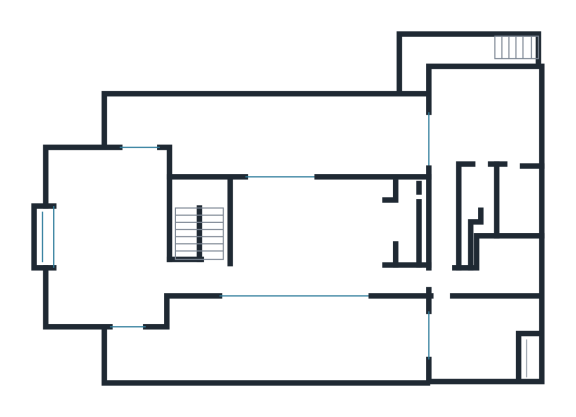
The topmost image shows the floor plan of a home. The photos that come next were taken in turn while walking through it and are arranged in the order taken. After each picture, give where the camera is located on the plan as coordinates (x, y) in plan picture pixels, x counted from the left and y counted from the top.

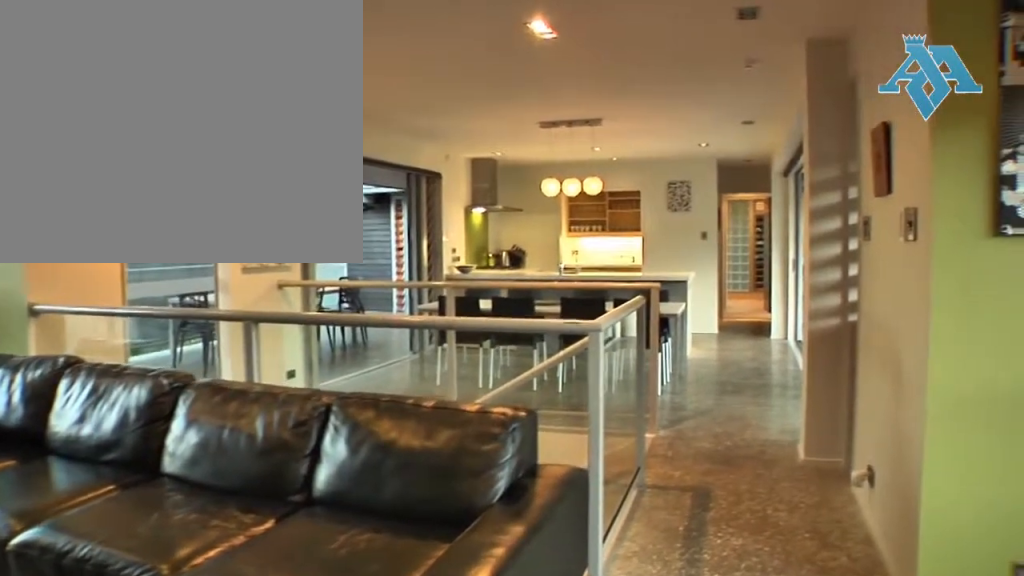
(109, 238)
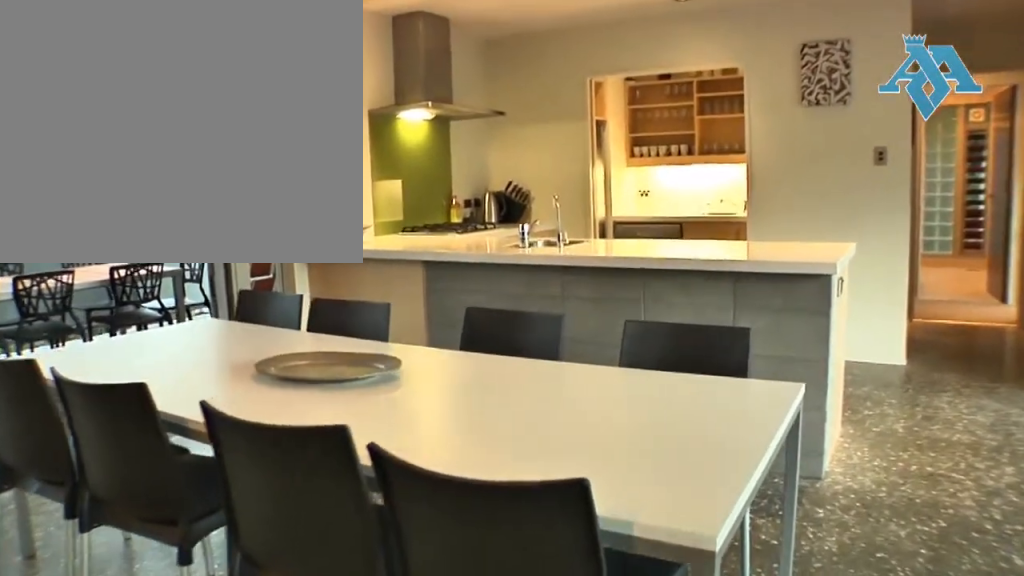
(285, 246)
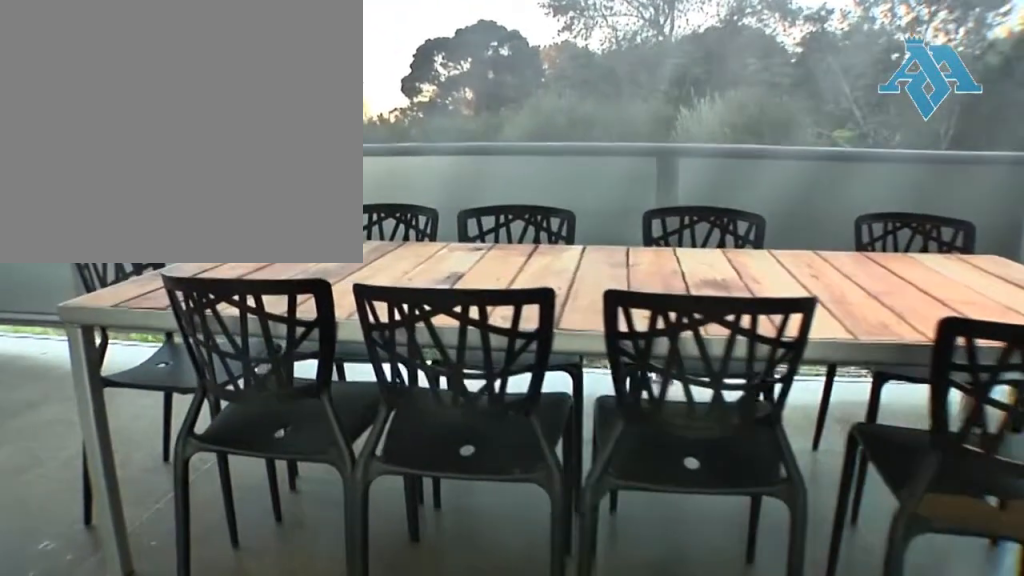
(261, 125)
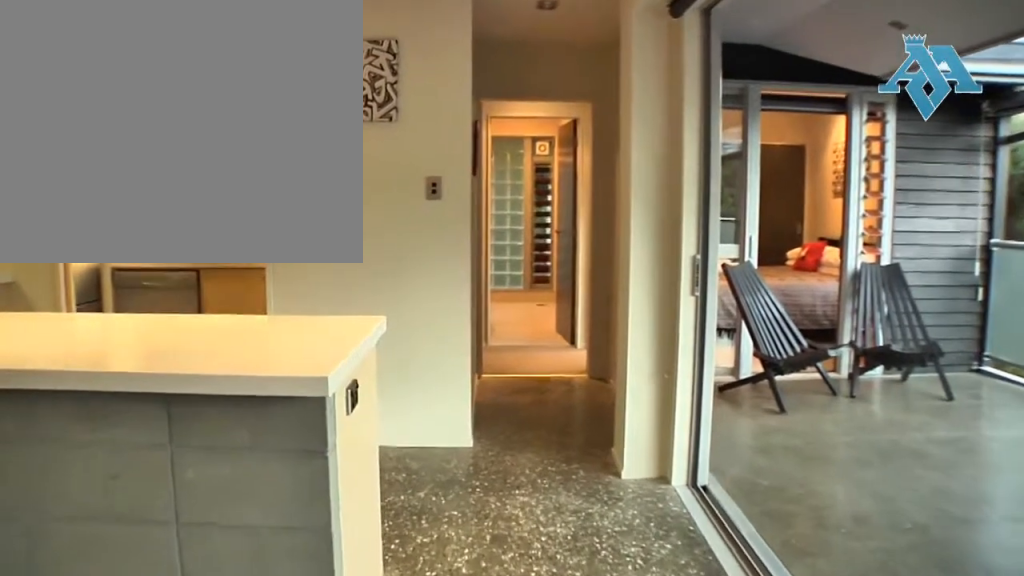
(342, 268)
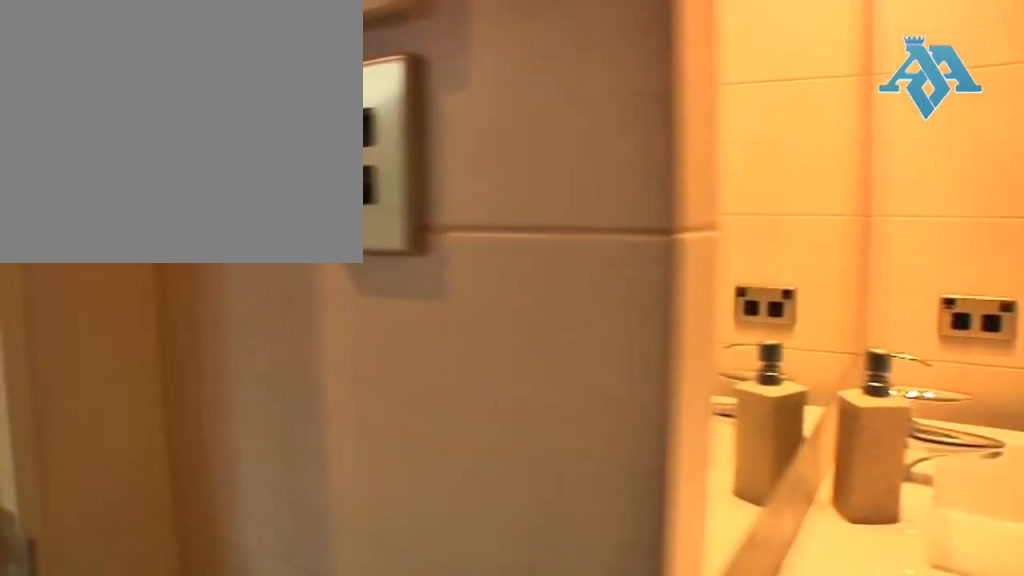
(509, 263)
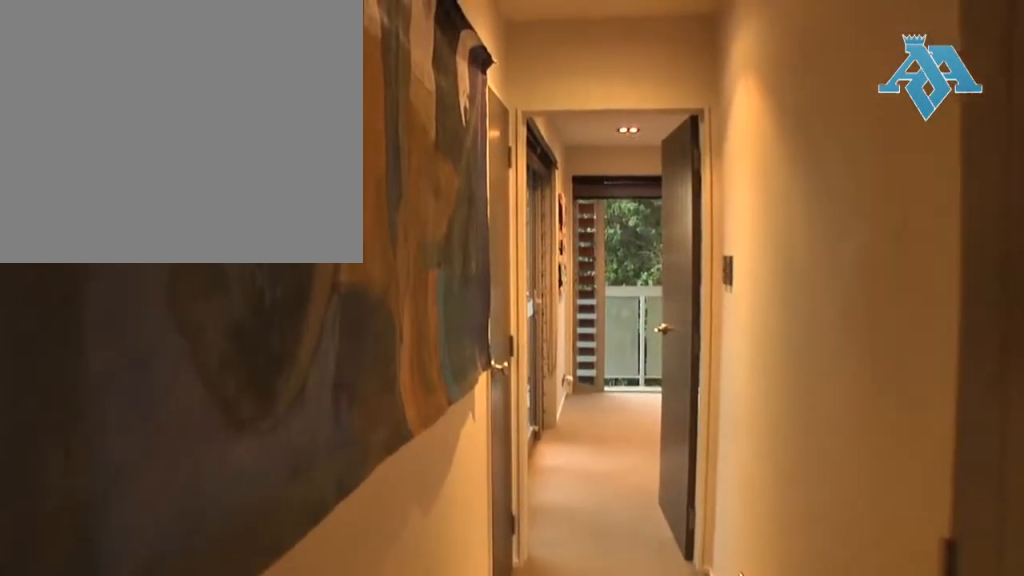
(443, 237)
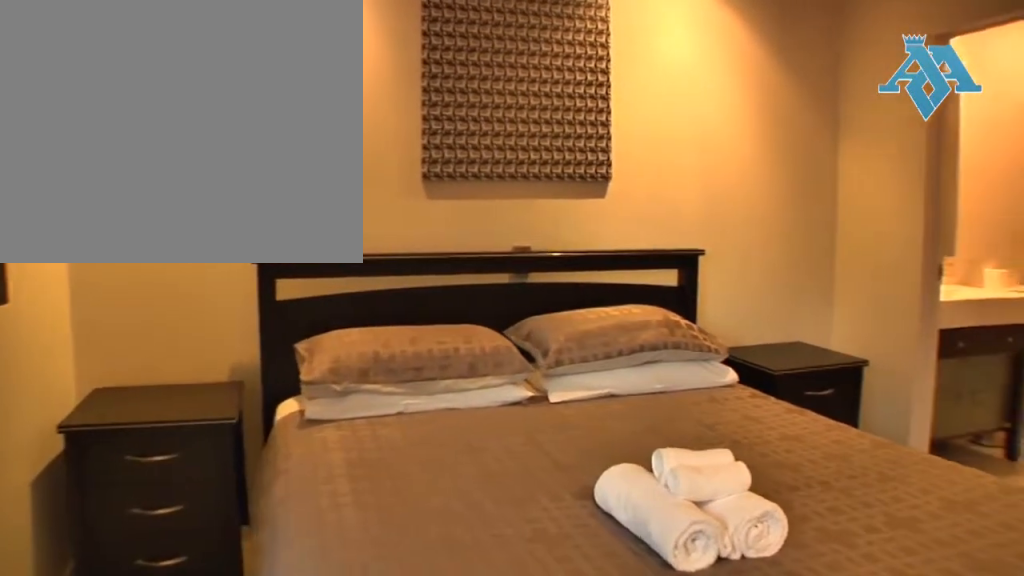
(491, 113)
